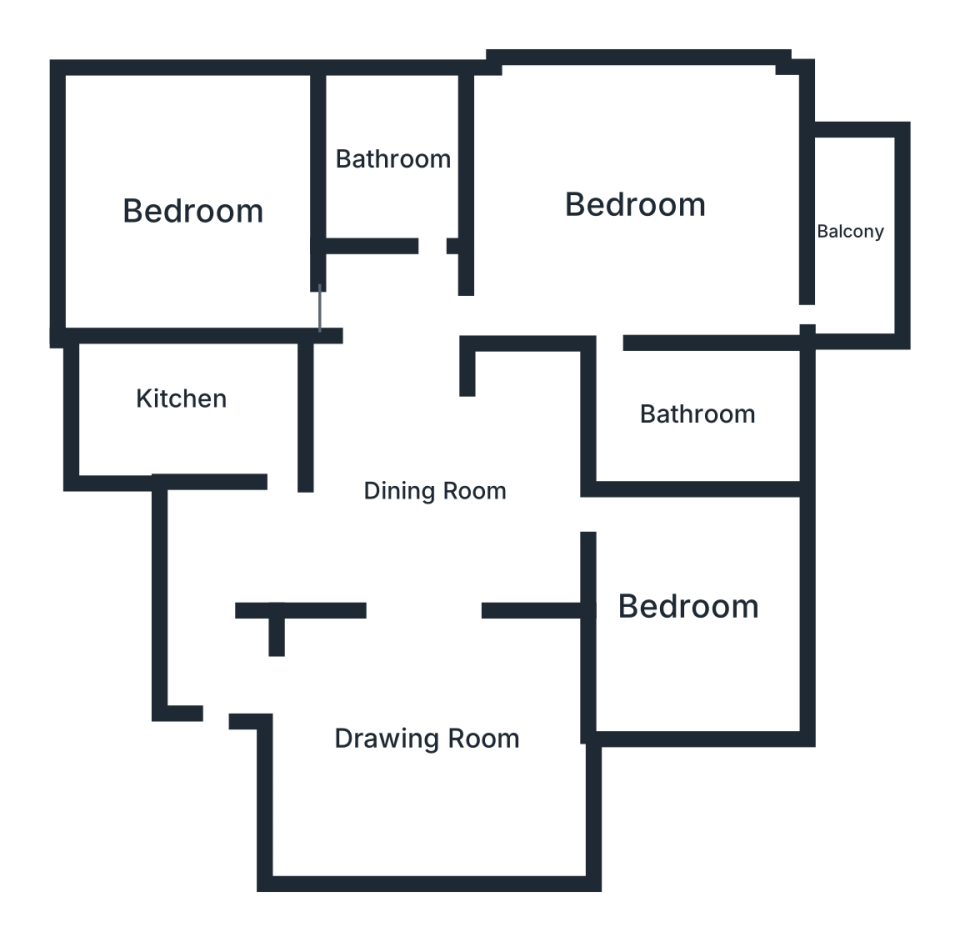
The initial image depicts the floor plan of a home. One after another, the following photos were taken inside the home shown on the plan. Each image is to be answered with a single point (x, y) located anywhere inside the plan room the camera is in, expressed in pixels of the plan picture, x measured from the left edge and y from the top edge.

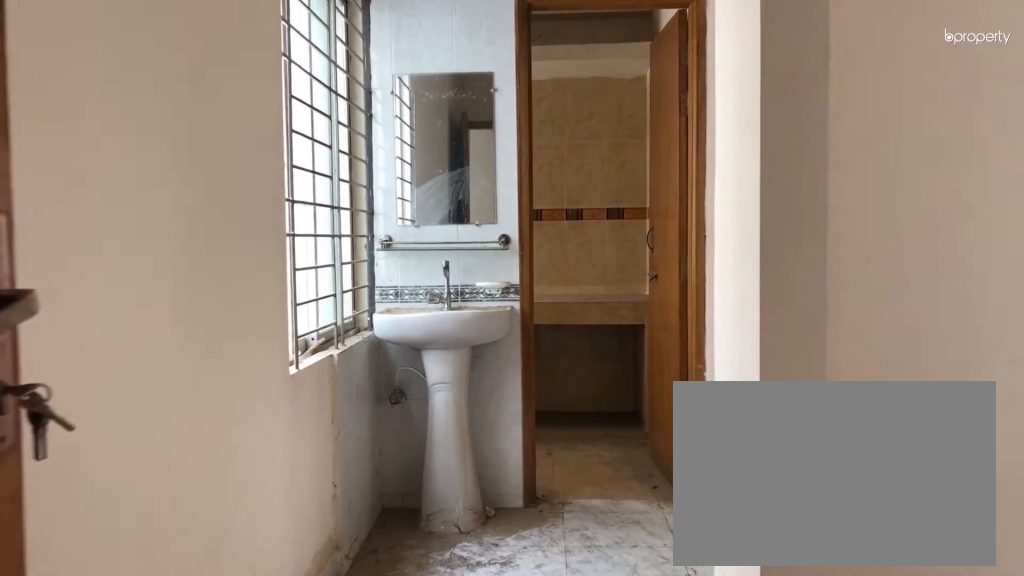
(221, 578)
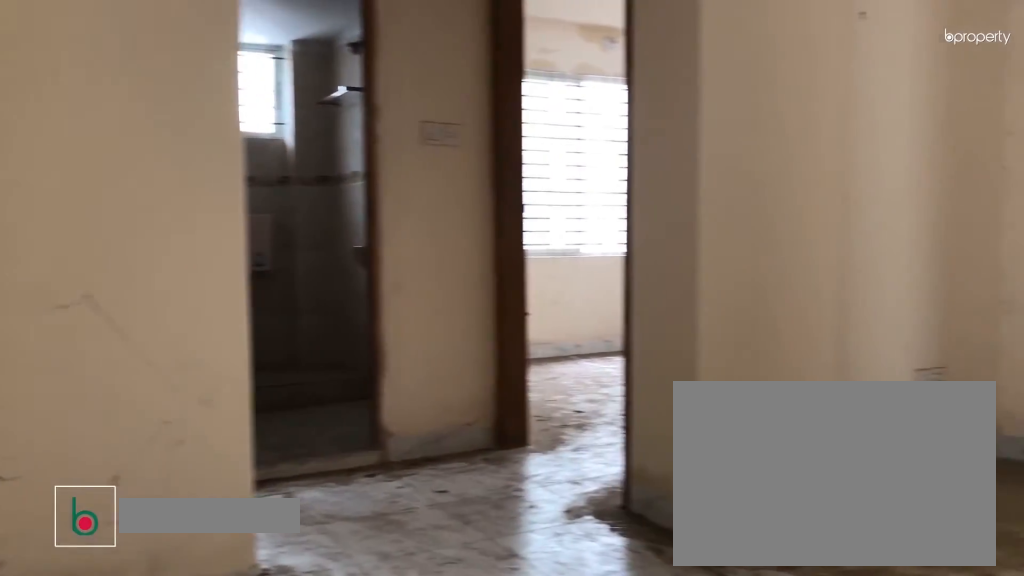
(431, 496)
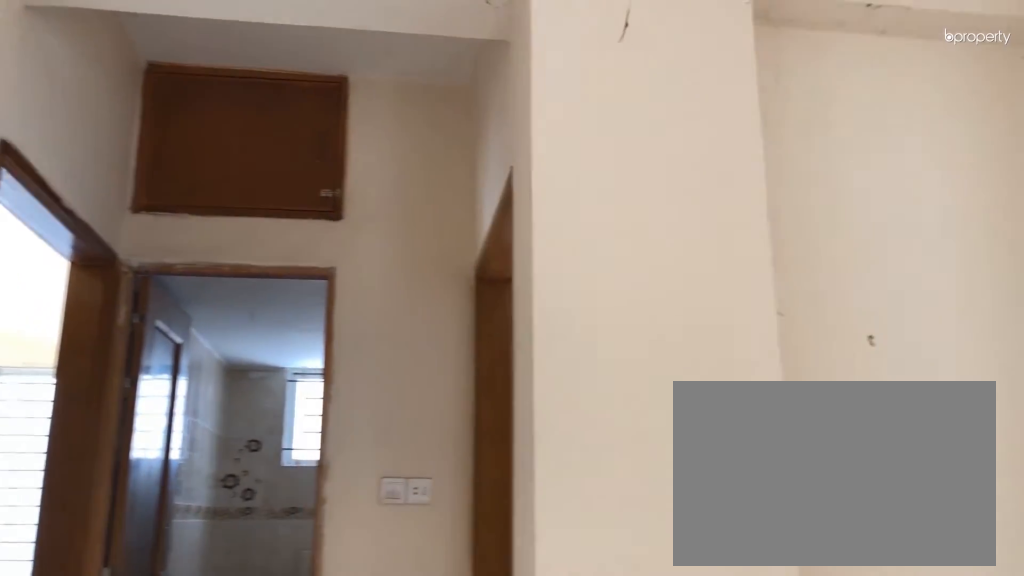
(435, 492)
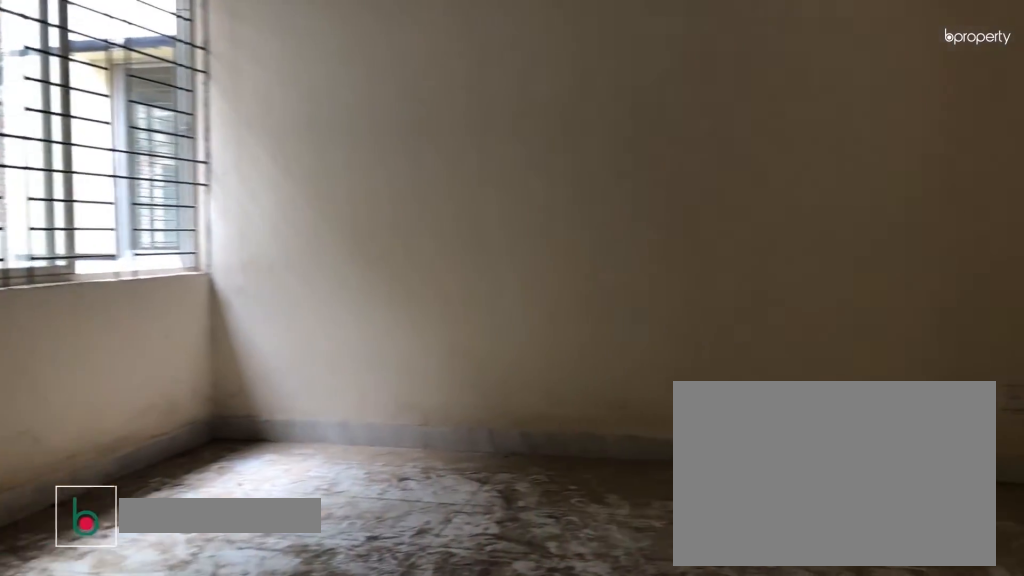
(434, 742)
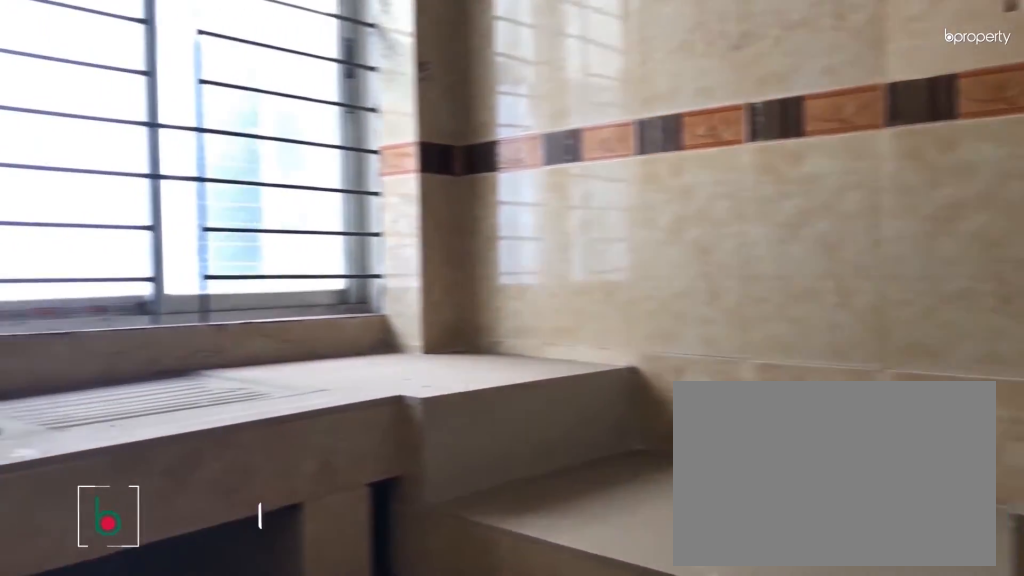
(182, 400)
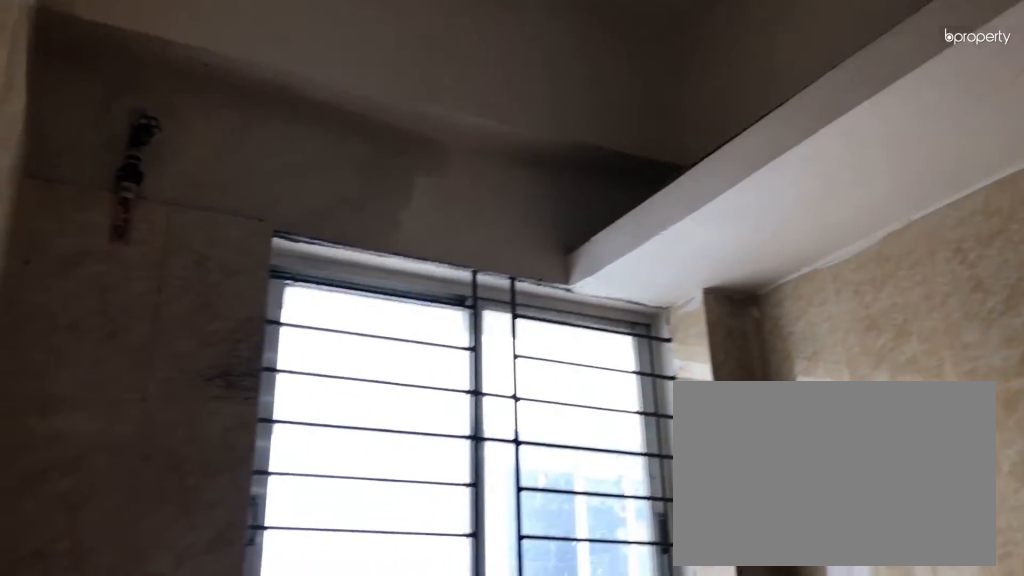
(182, 400)
